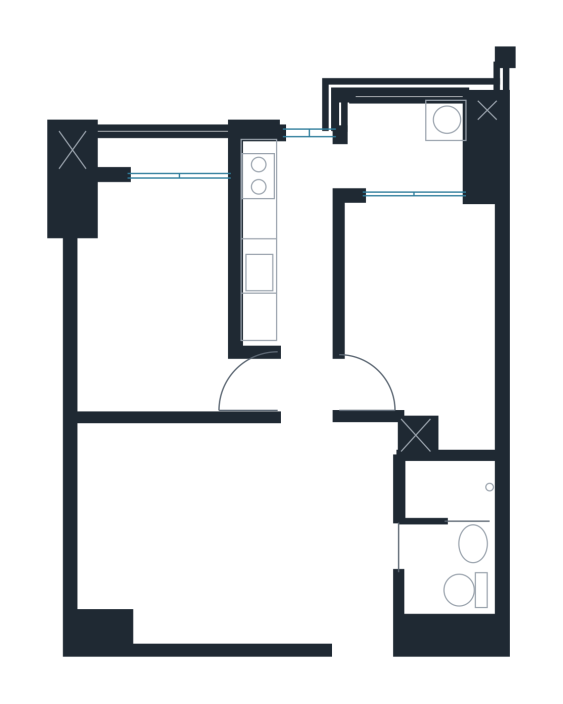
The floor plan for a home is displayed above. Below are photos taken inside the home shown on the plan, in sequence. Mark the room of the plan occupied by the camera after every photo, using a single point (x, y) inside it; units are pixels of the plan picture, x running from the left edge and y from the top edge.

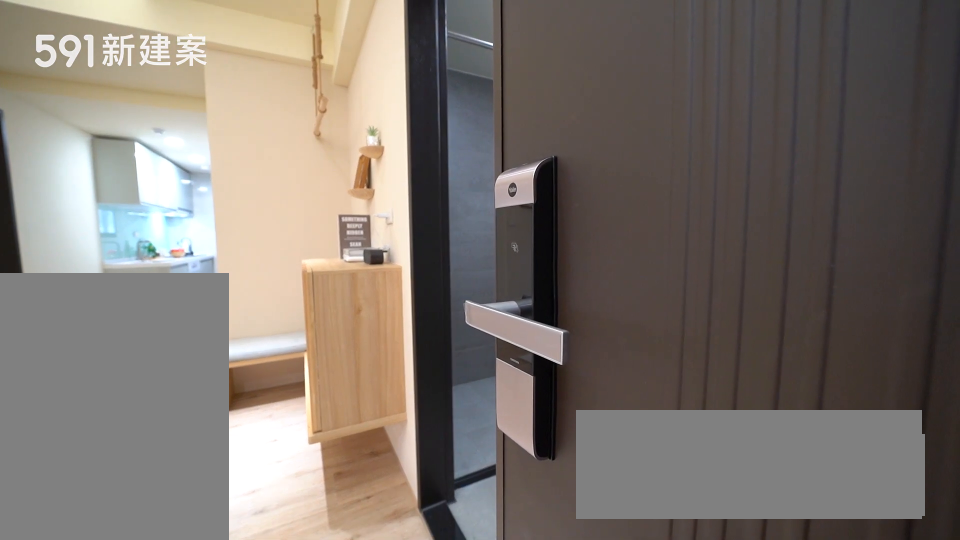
(363, 610)
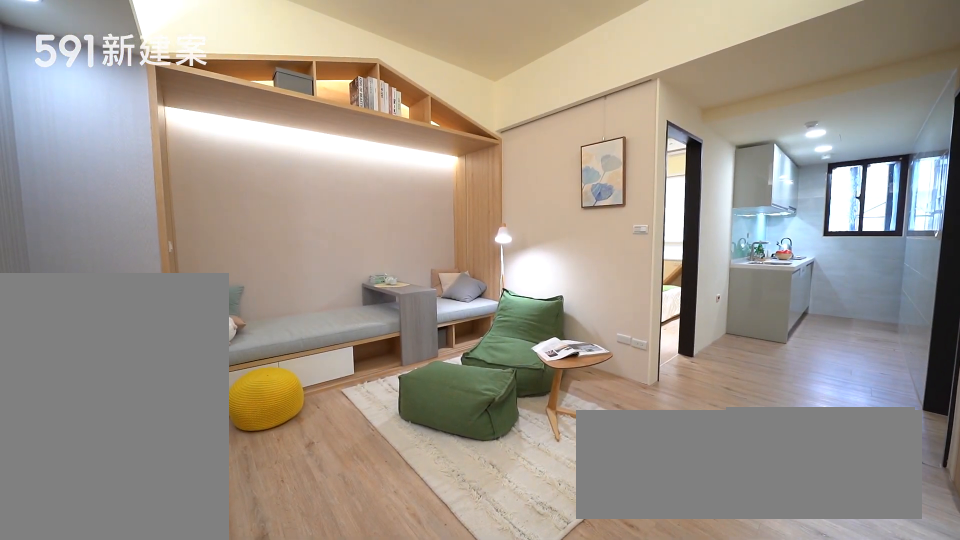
(200, 533)
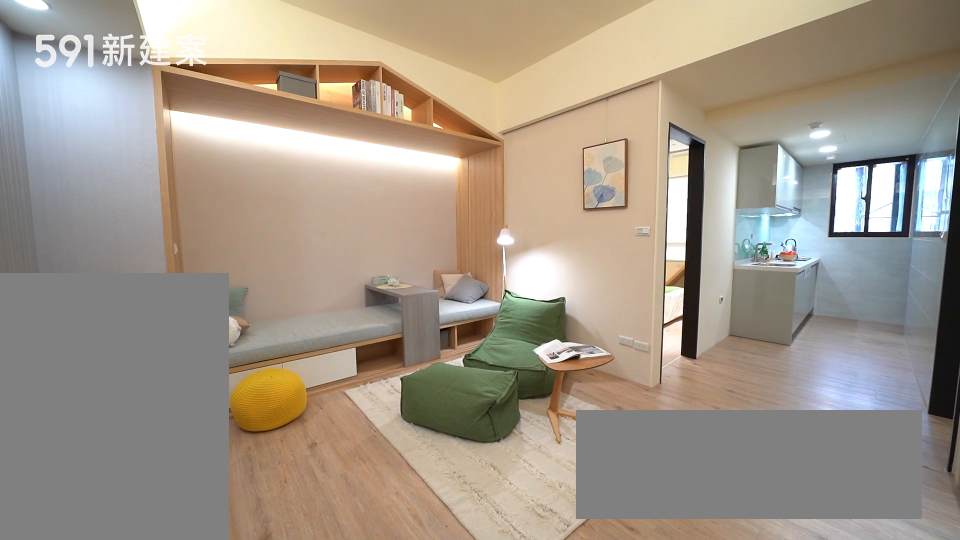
(200, 533)
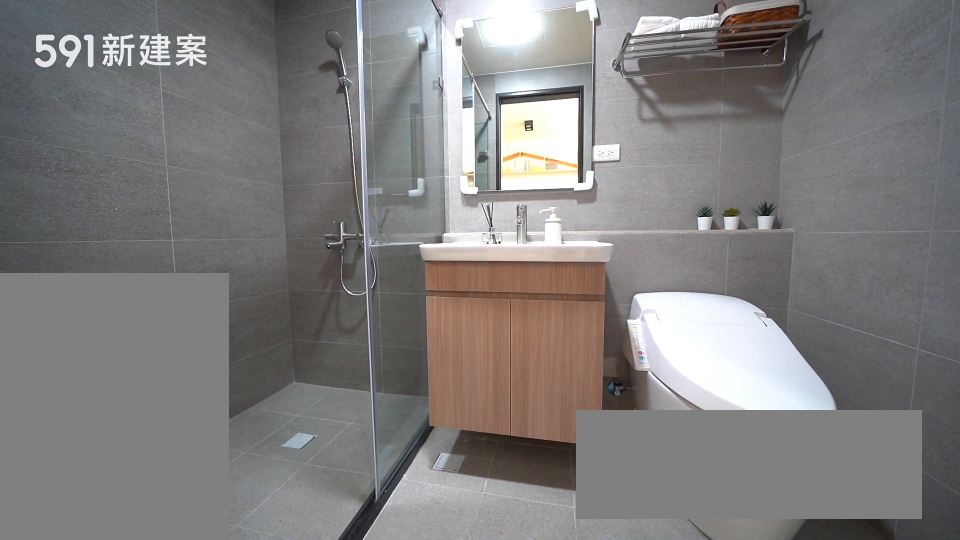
(450, 537)
